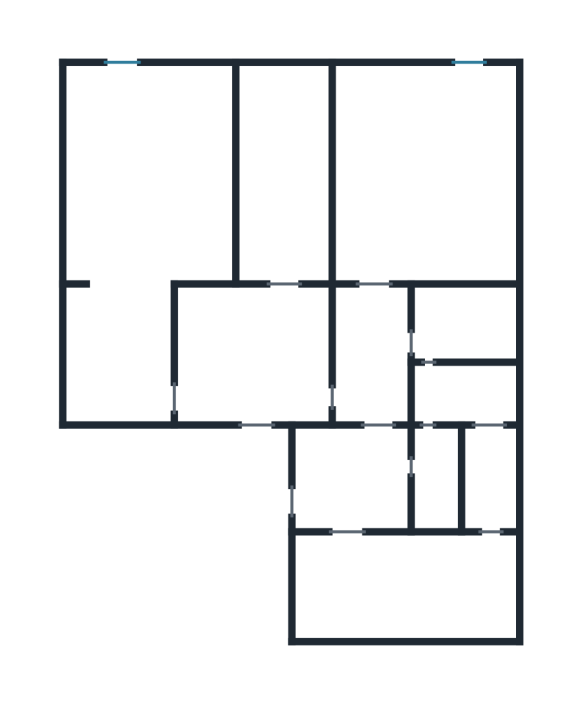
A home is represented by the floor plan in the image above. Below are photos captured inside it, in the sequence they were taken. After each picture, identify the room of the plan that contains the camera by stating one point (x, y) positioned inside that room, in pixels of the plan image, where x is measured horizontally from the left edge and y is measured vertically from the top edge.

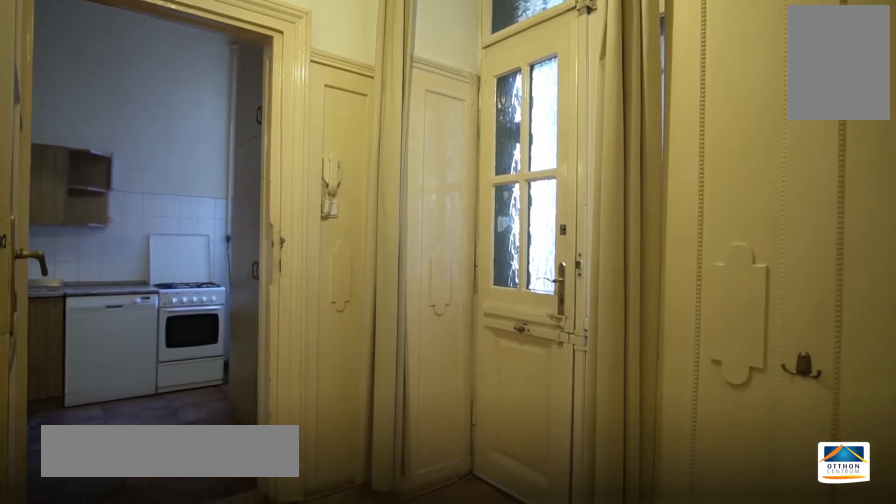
(356, 478)
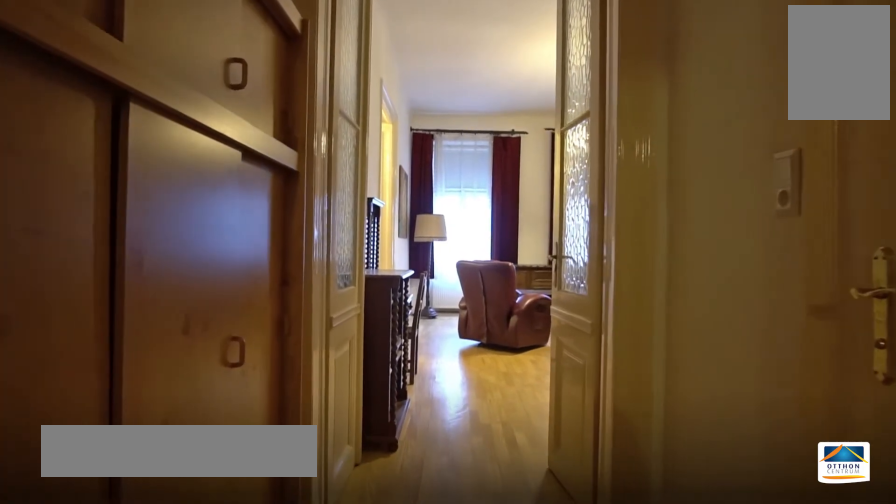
(374, 355)
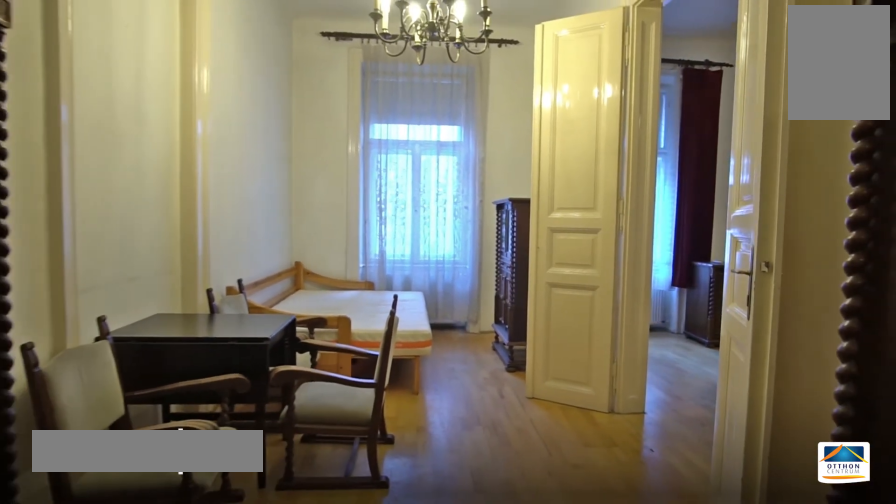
(290, 172)
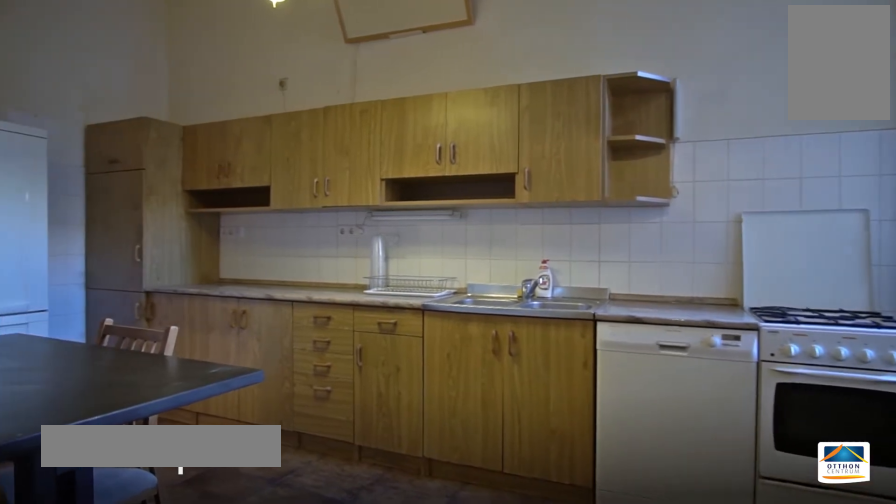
(401, 585)
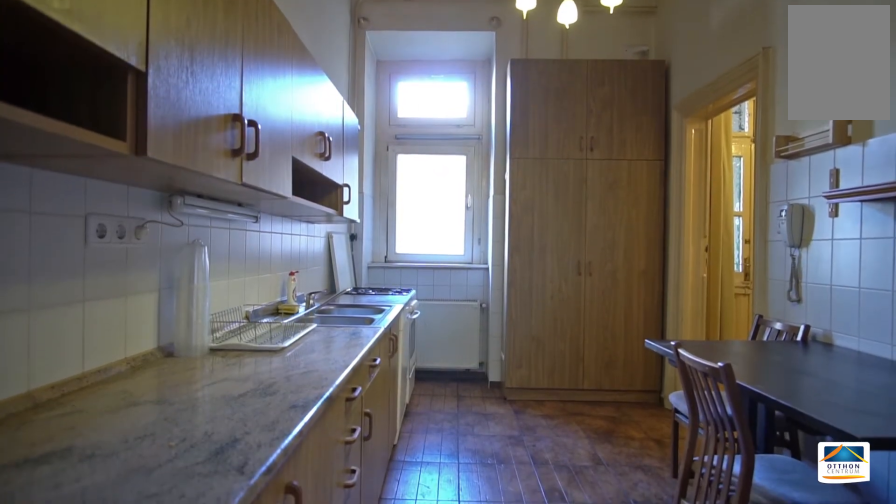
(402, 585)
